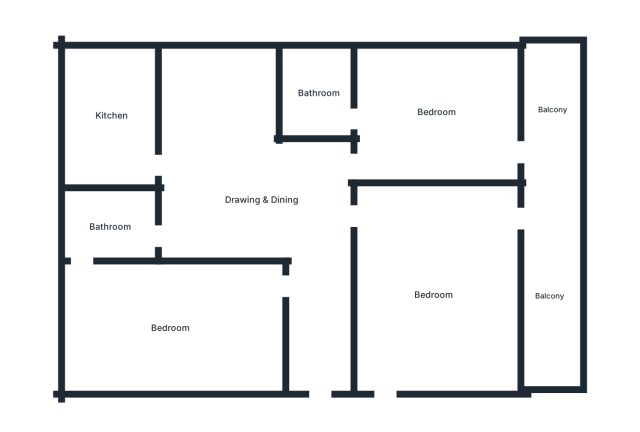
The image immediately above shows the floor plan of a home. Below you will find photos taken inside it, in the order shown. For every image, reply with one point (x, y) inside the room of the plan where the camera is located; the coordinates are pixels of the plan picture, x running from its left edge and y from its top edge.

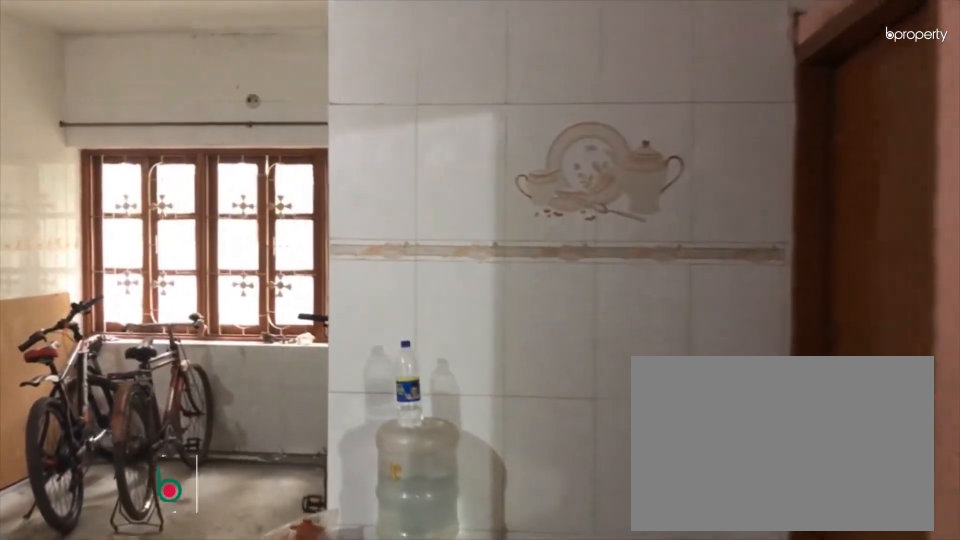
(261, 203)
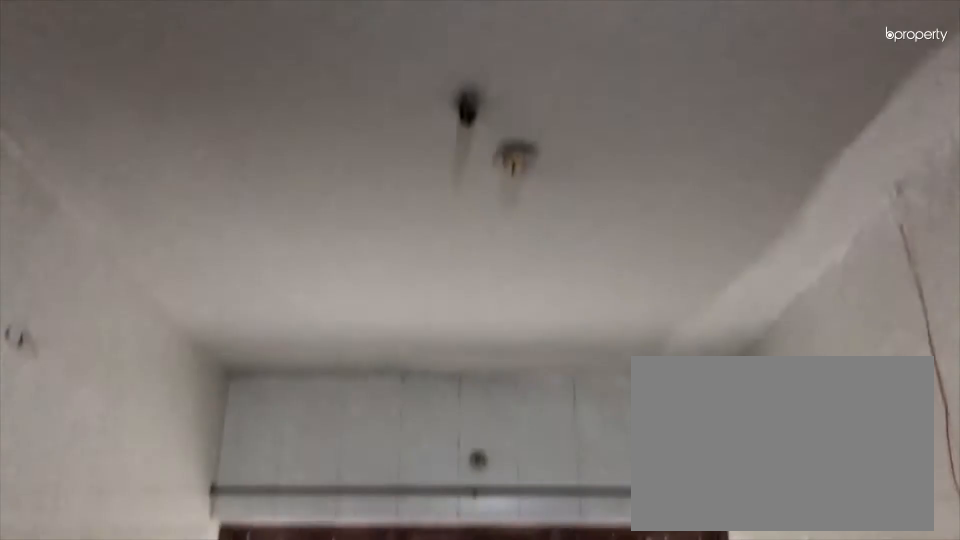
(261, 203)
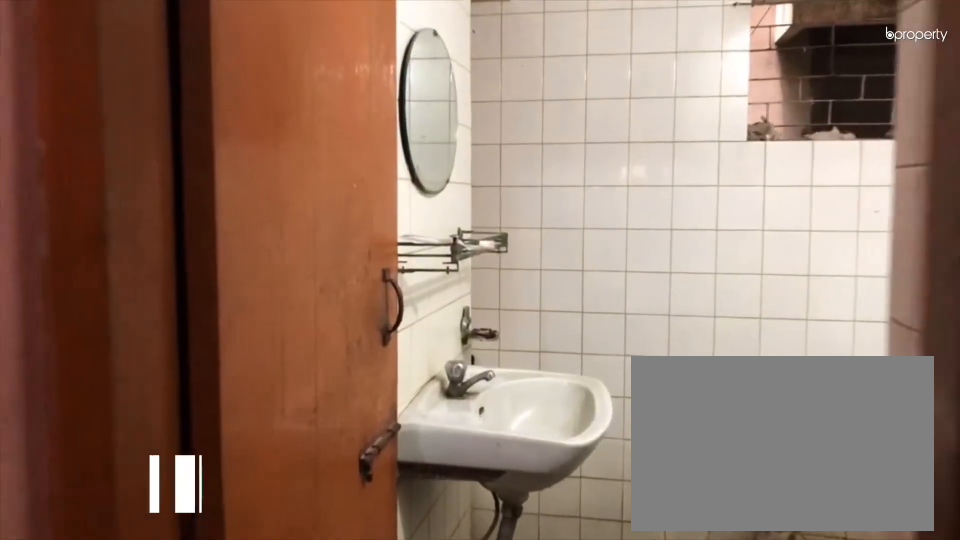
(110, 227)
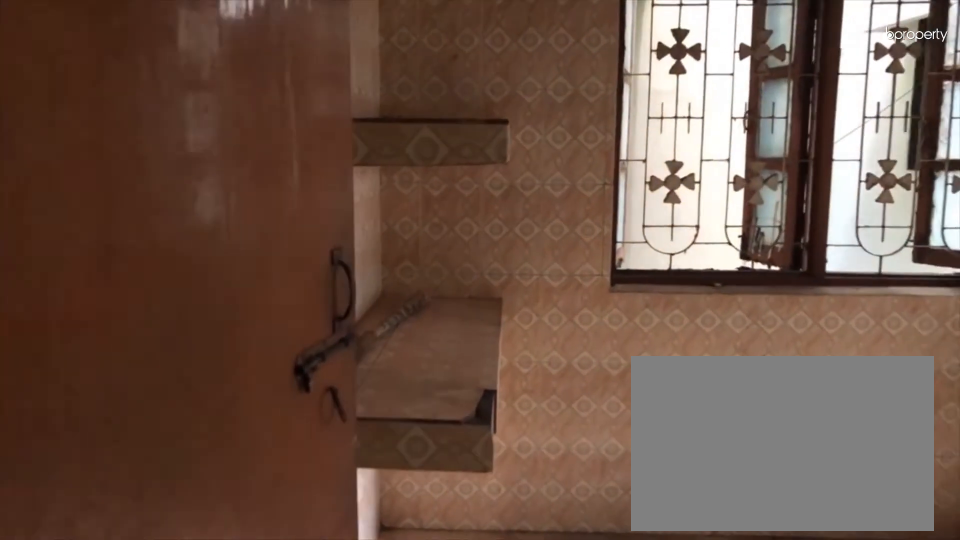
(112, 114)
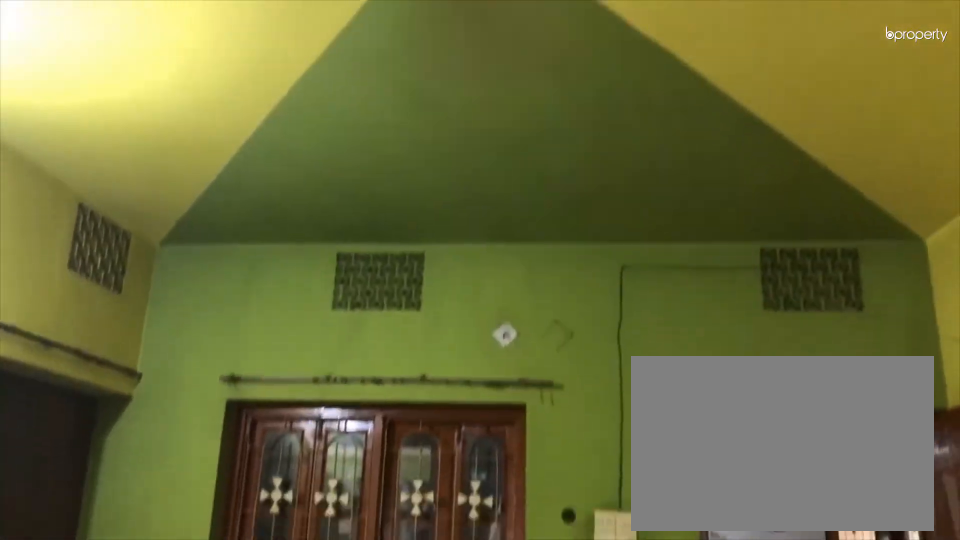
(434, 294)
